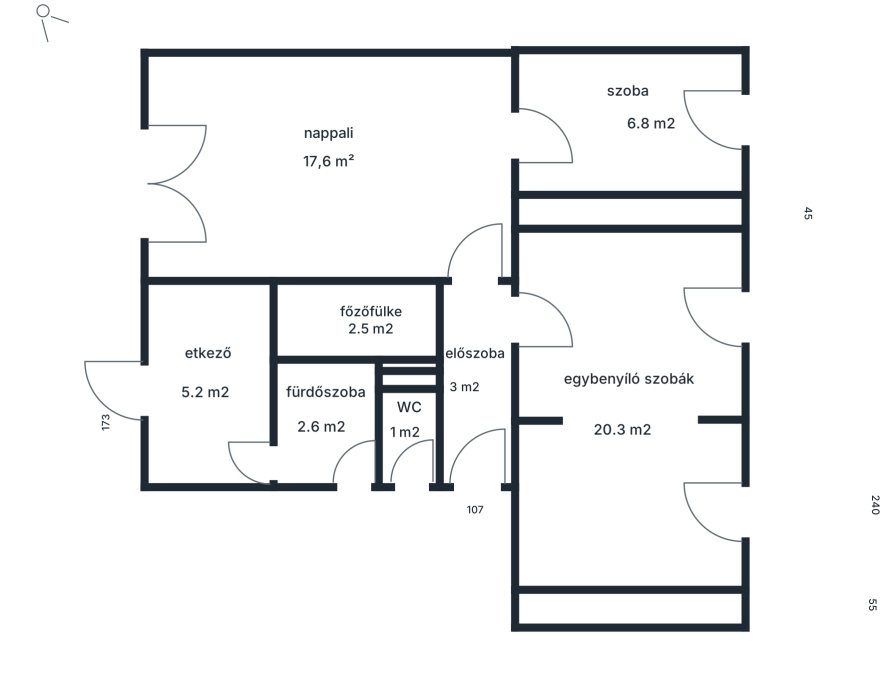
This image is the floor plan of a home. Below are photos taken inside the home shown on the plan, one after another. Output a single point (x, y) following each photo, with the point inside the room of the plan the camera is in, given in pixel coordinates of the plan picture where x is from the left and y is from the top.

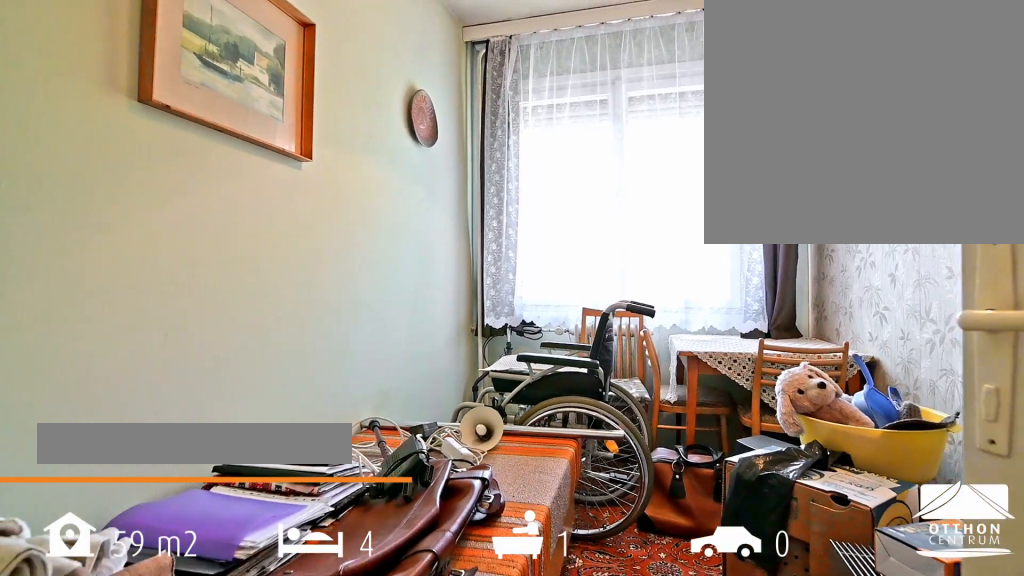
(635, 126)
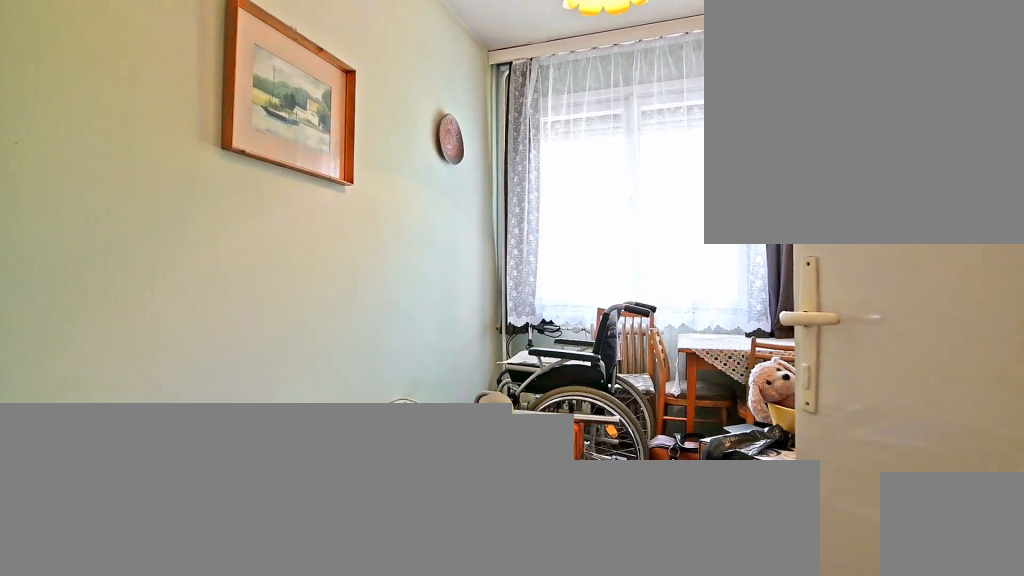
(635, 125)
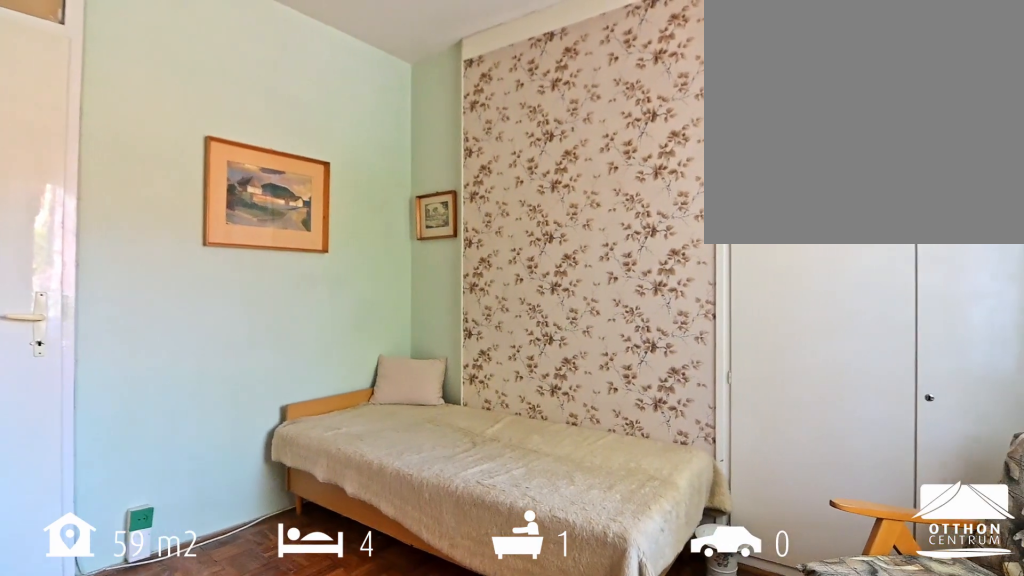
(621, 388)
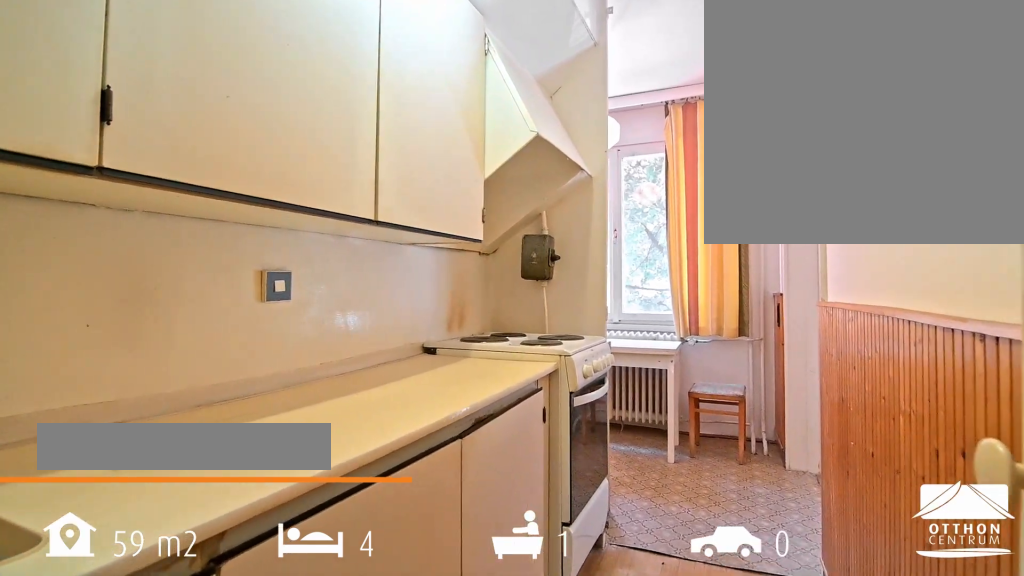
(353, 322)
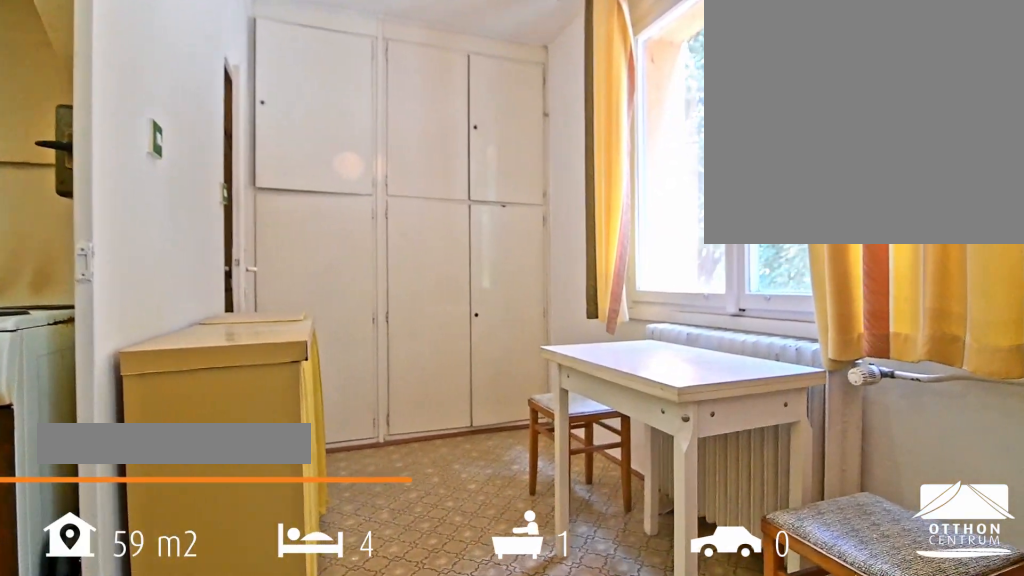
(208, 375)
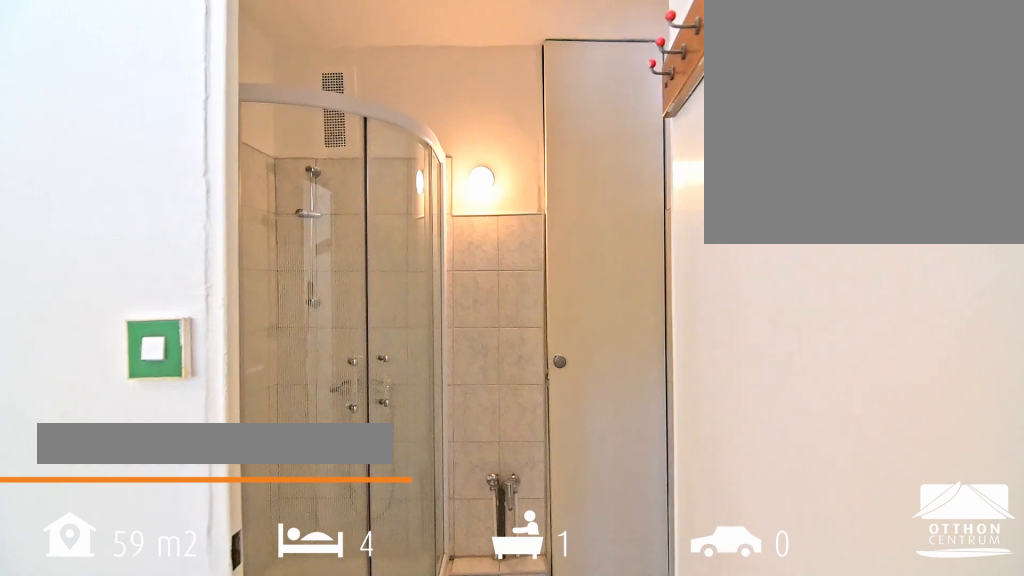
(327, 427)
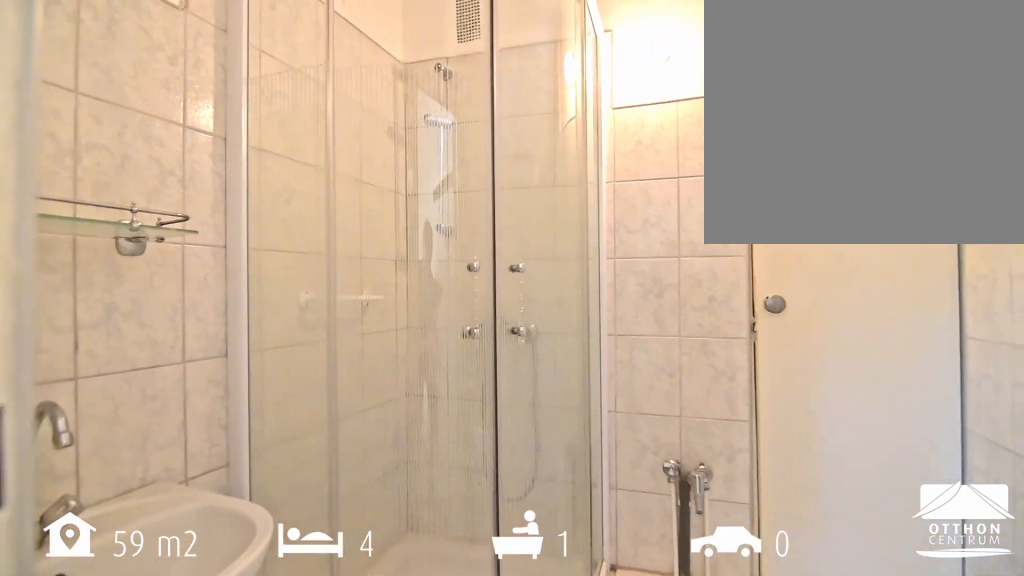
(327, 427)
